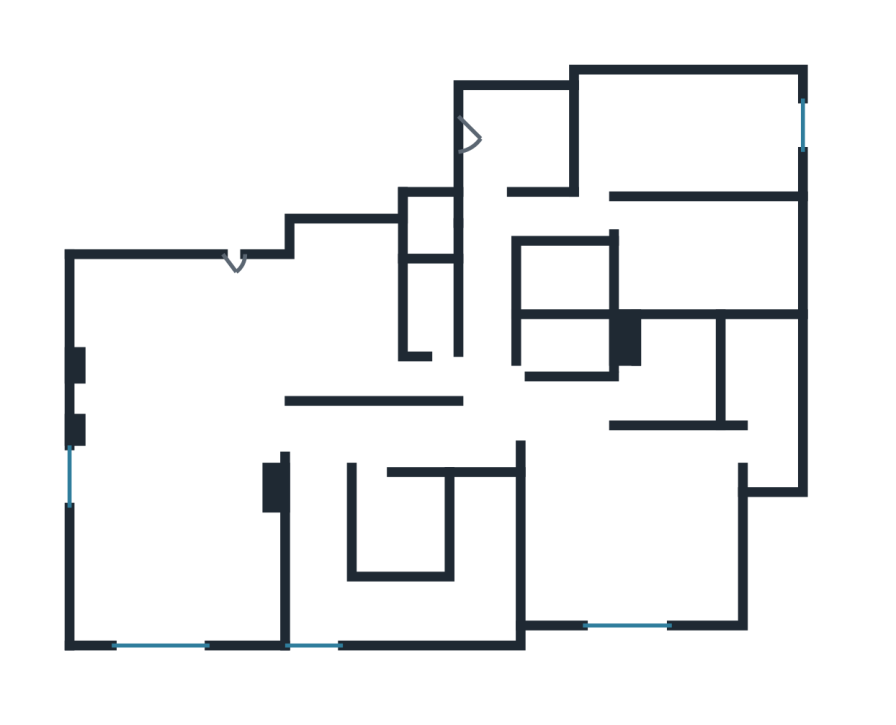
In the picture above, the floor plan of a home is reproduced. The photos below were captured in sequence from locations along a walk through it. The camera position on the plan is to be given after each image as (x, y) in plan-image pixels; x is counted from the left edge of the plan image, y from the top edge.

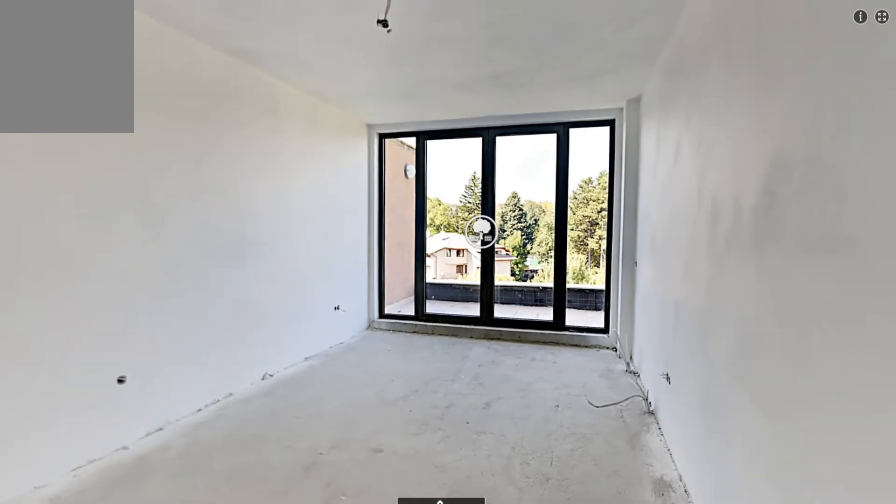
(647, 155)
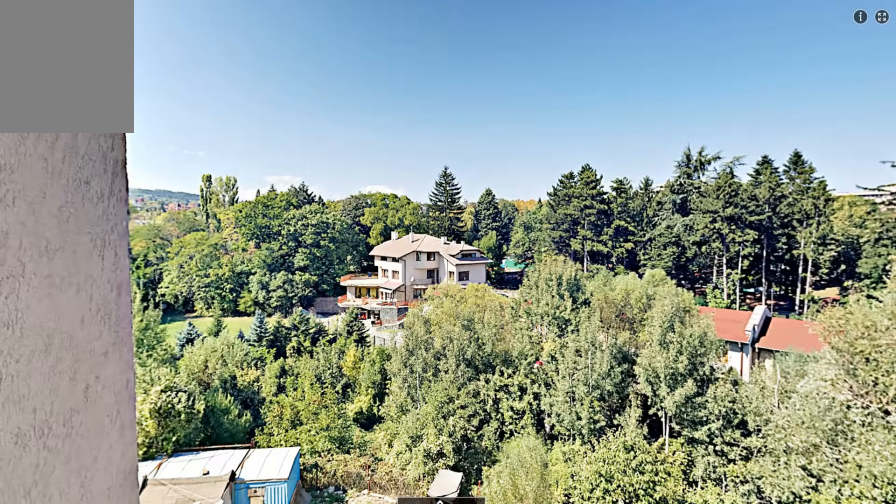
(815, 111)
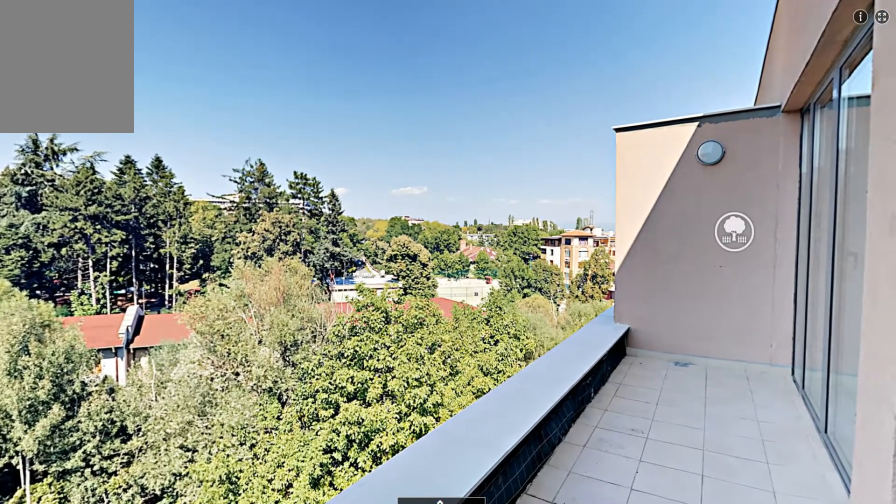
(830, 131)
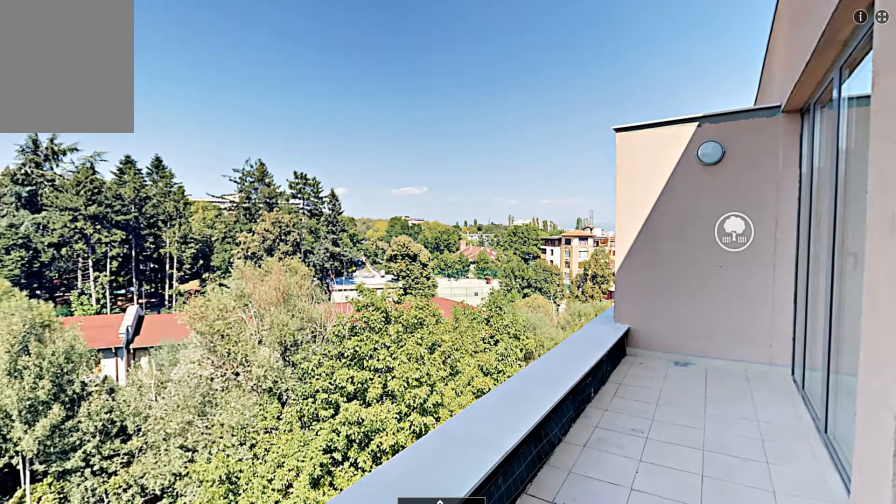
(830, 133)
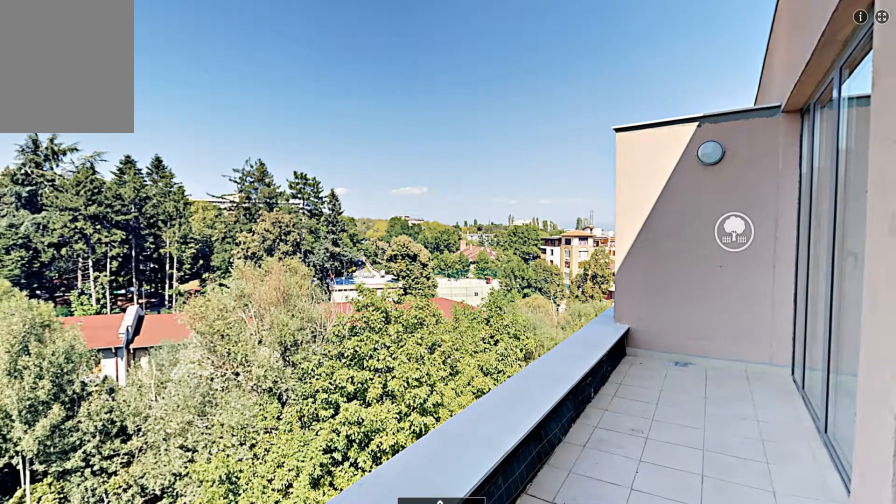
(831, 133)
